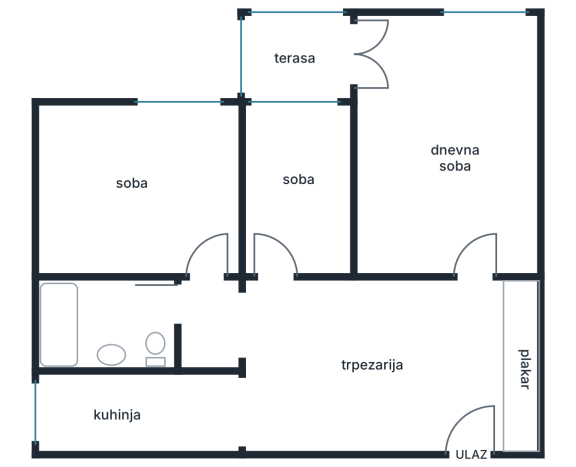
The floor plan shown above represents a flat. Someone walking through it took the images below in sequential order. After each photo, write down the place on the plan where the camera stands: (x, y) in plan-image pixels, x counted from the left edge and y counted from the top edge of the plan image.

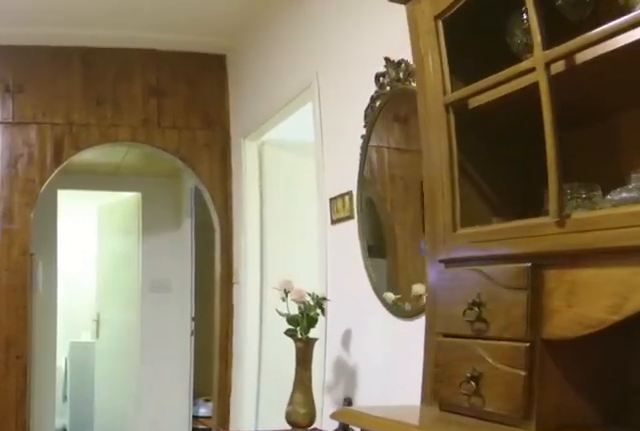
(413, 298)
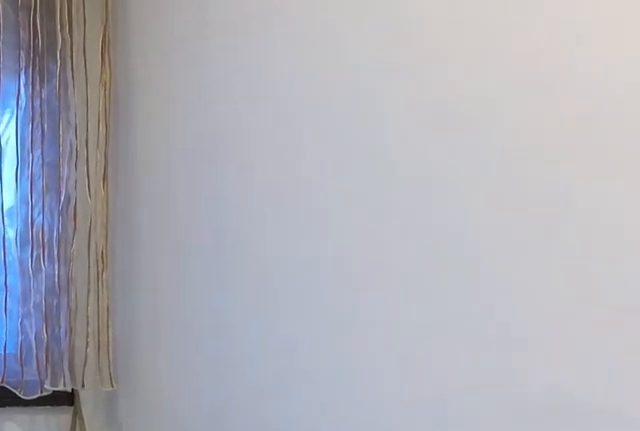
(290, 180)
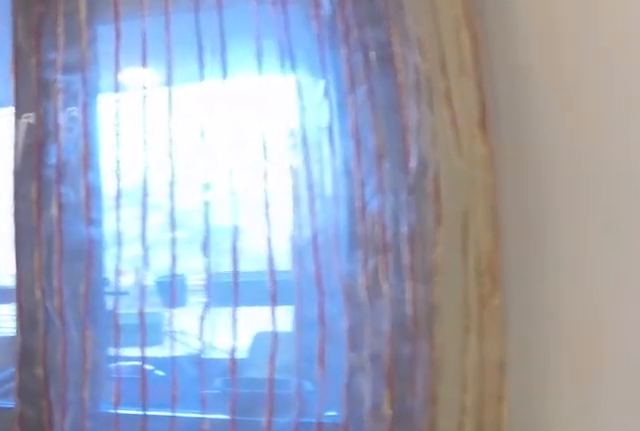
(298, 155)
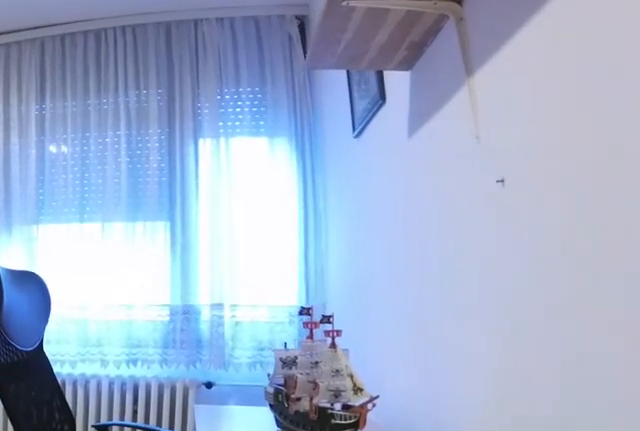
(214, 276)
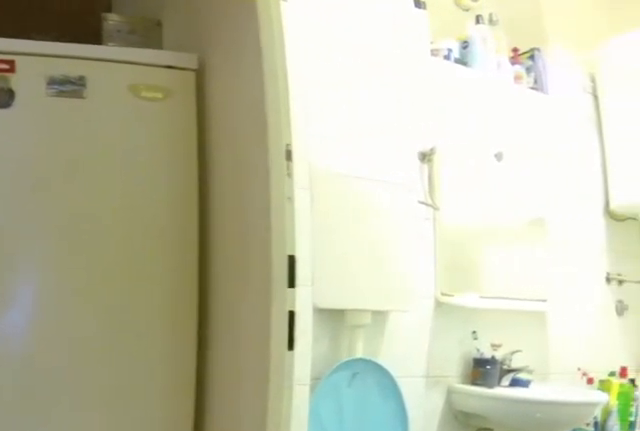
(208, 257)
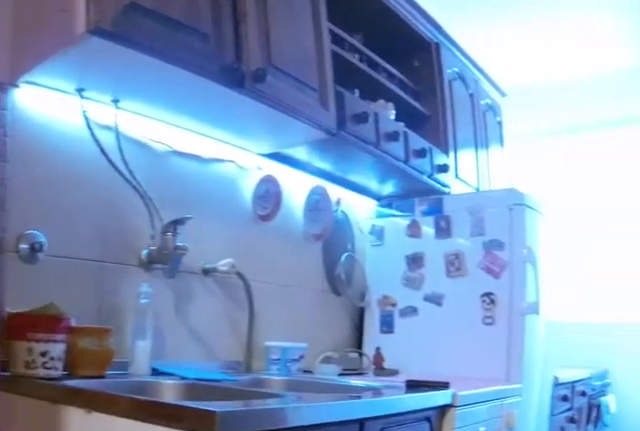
(272, 374)
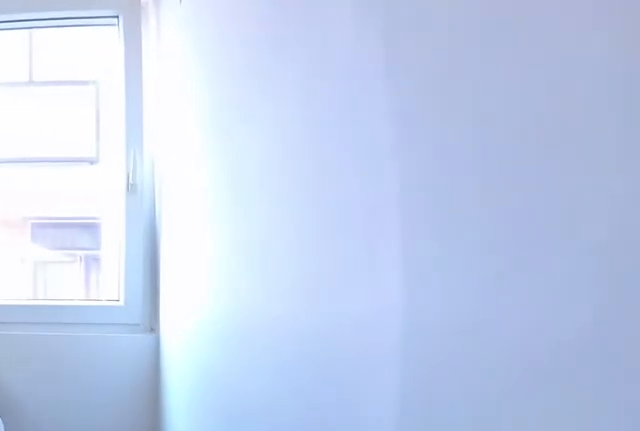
(174, 410)
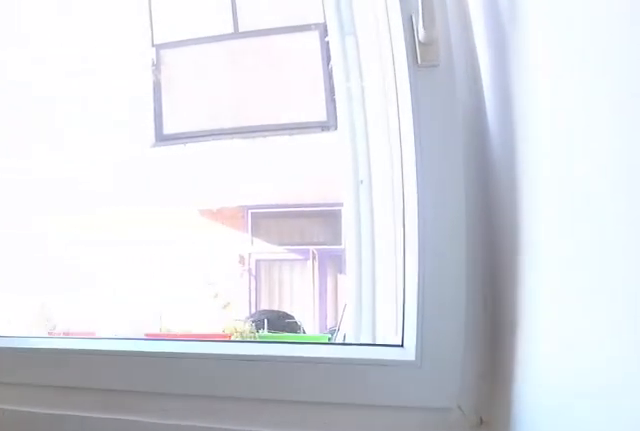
(91, 408)
